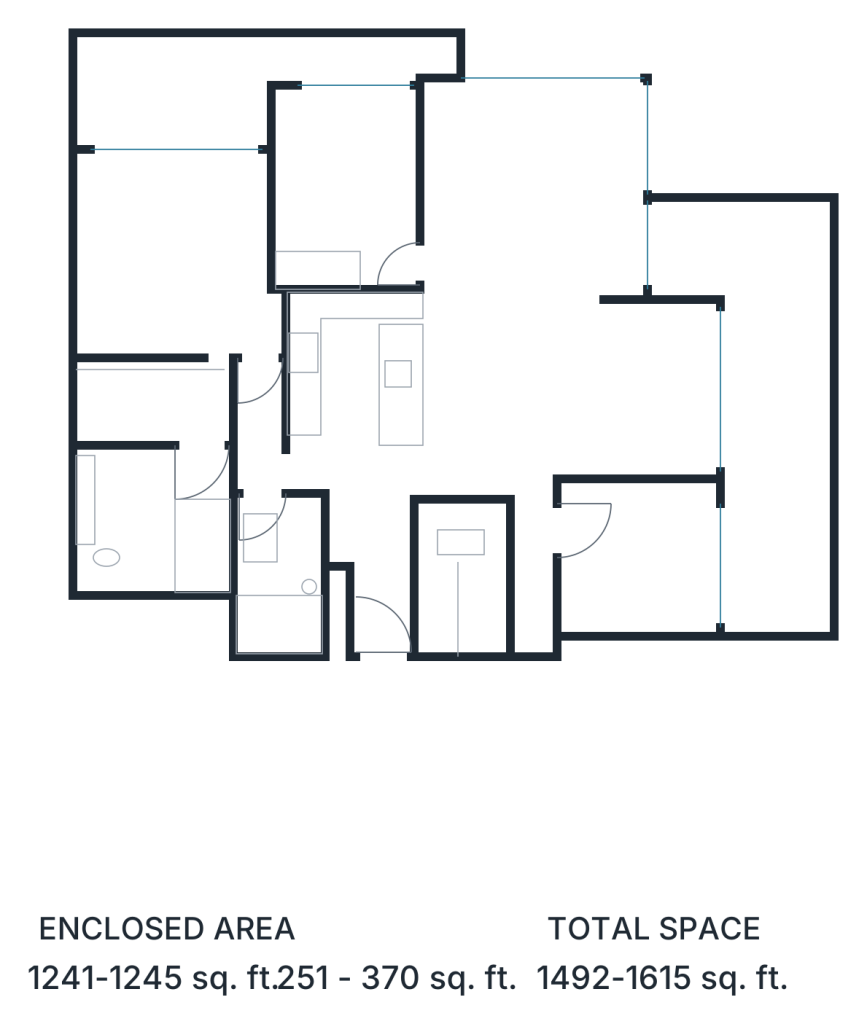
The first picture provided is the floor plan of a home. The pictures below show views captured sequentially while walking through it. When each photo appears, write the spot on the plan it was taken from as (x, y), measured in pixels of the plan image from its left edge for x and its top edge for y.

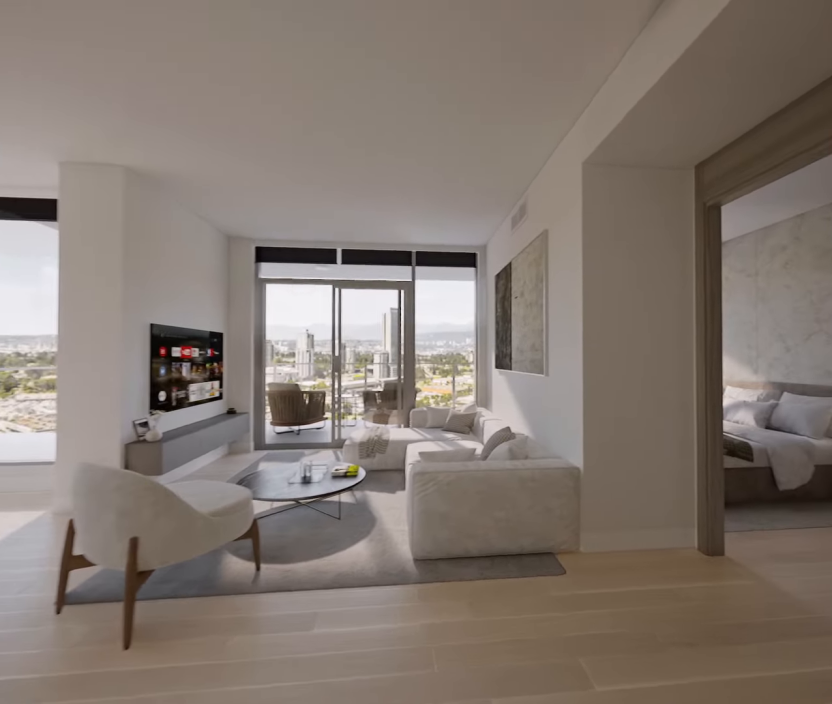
(425, 398)
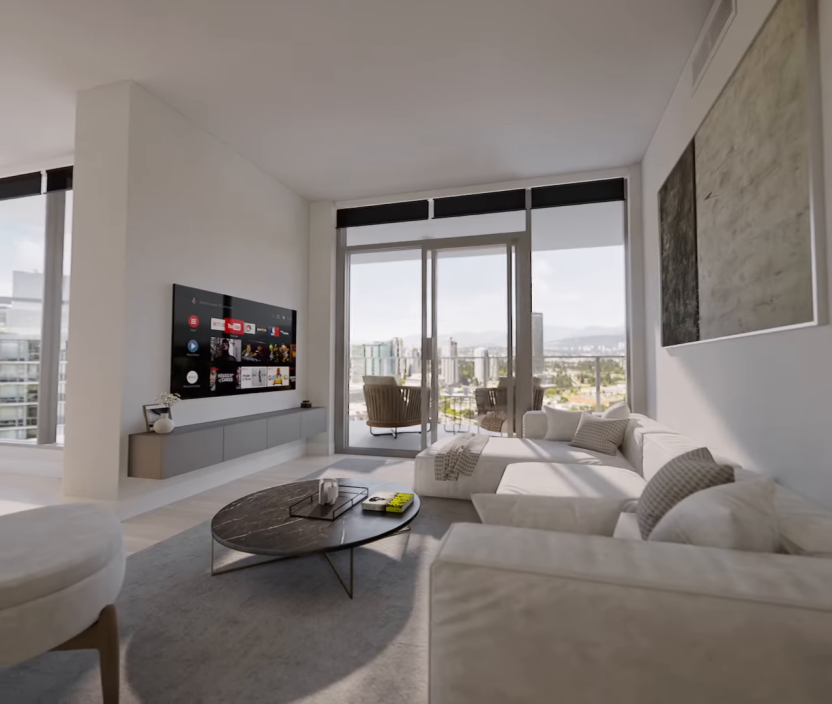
(503, 425)
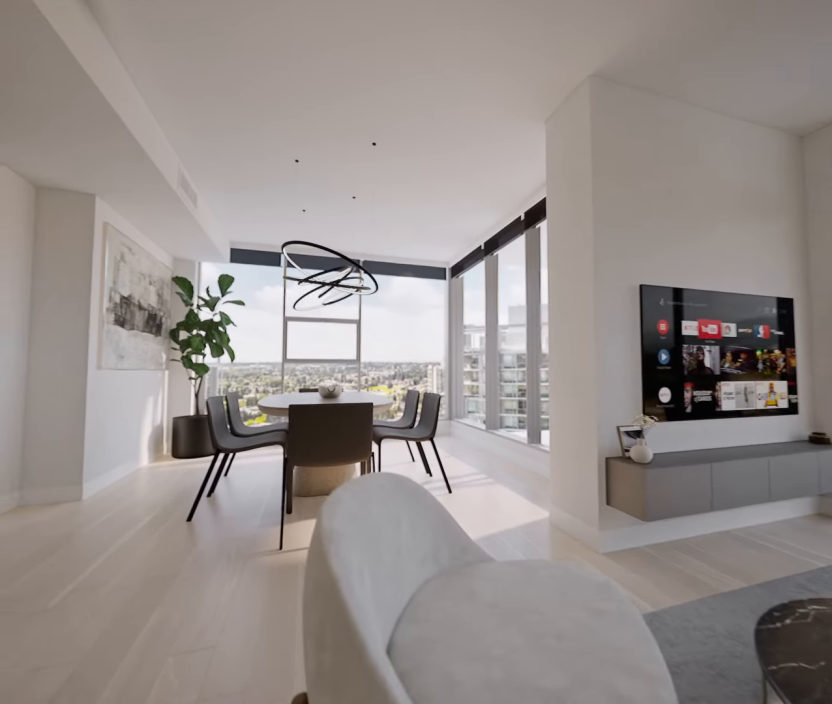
(524, 389)
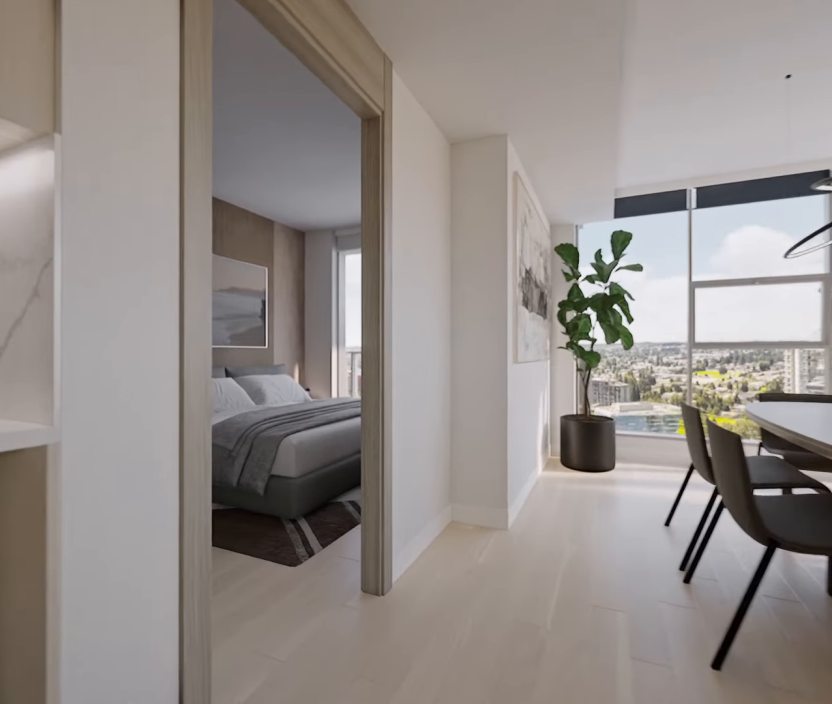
(479, 319)
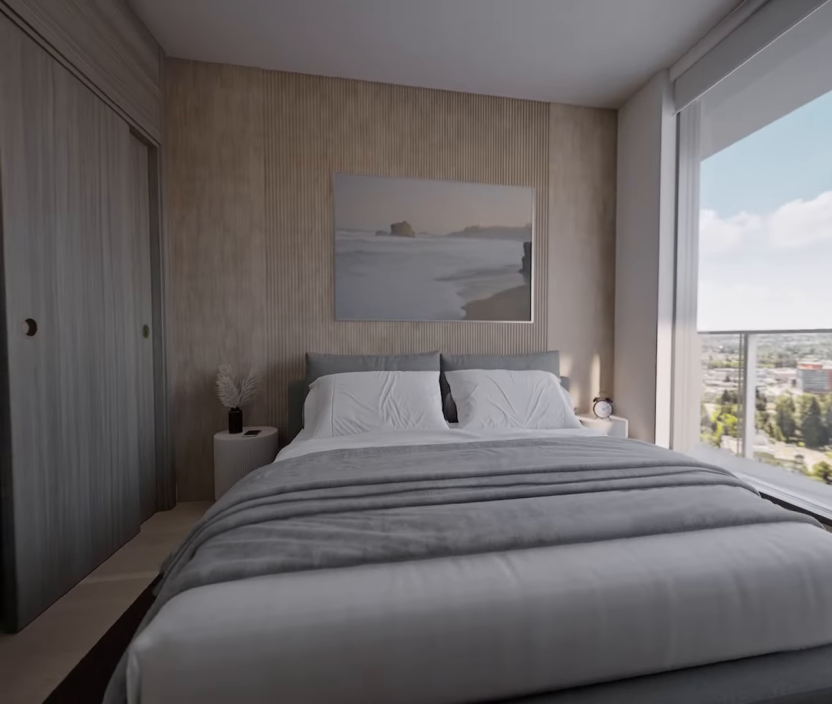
(420, 201)
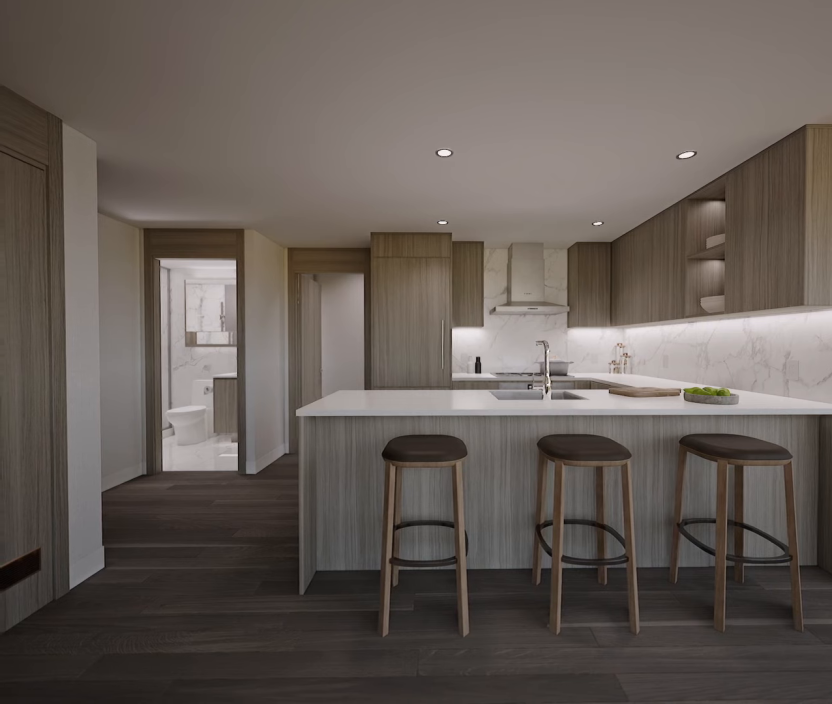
(534, 397)
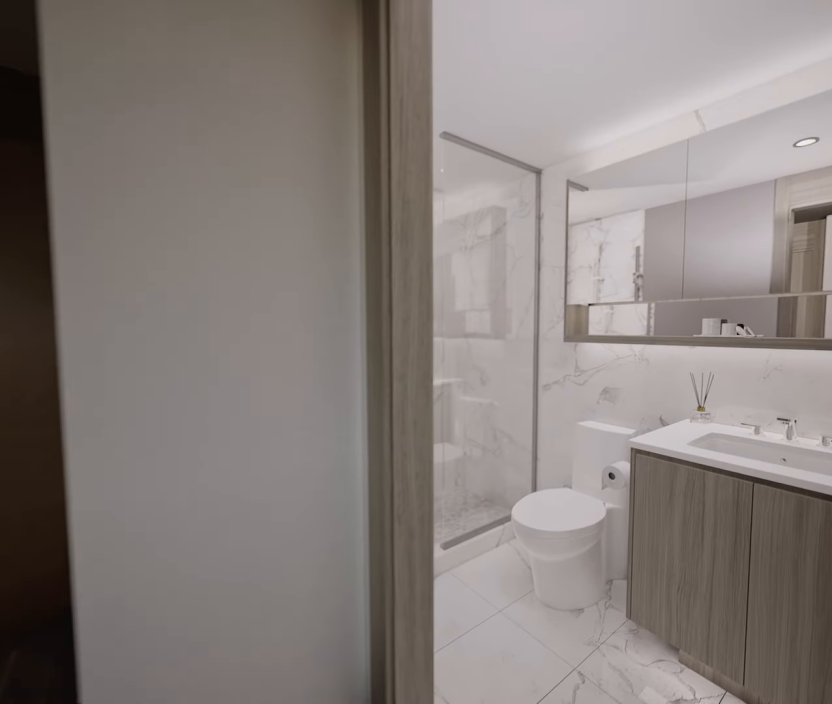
(355, 511)
